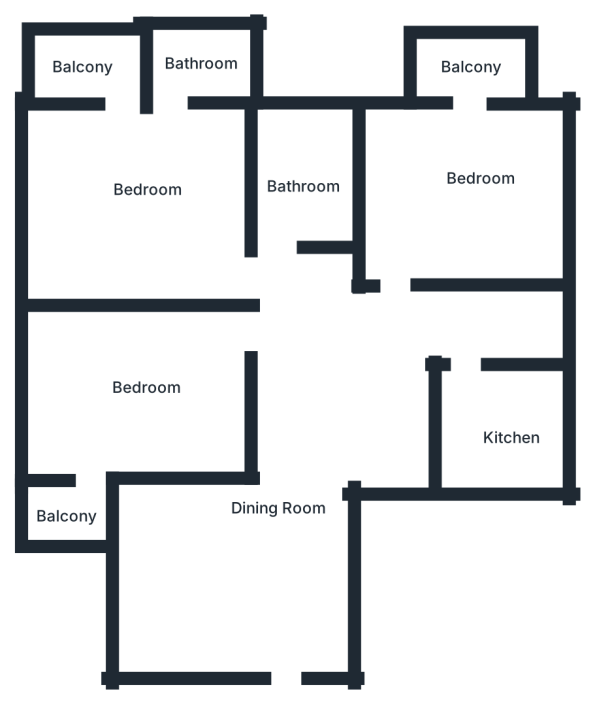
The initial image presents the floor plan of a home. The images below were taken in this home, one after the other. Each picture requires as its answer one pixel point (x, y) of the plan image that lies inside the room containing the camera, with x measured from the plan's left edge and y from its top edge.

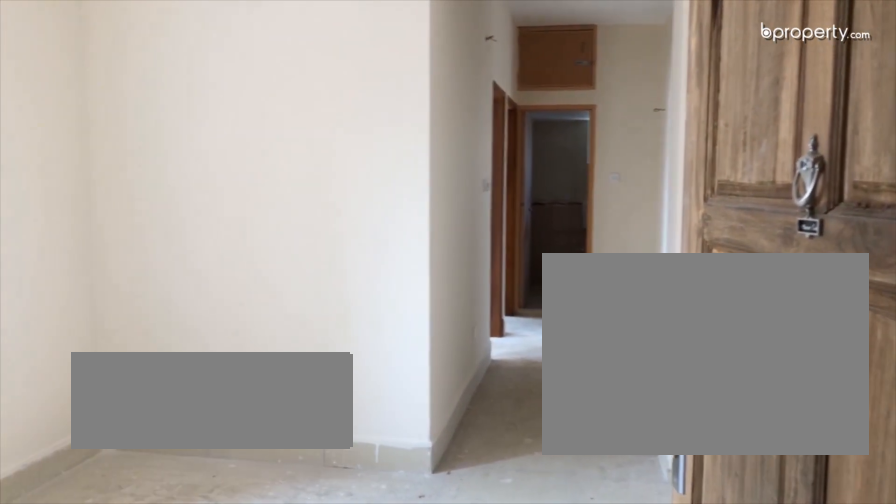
(283, 580)
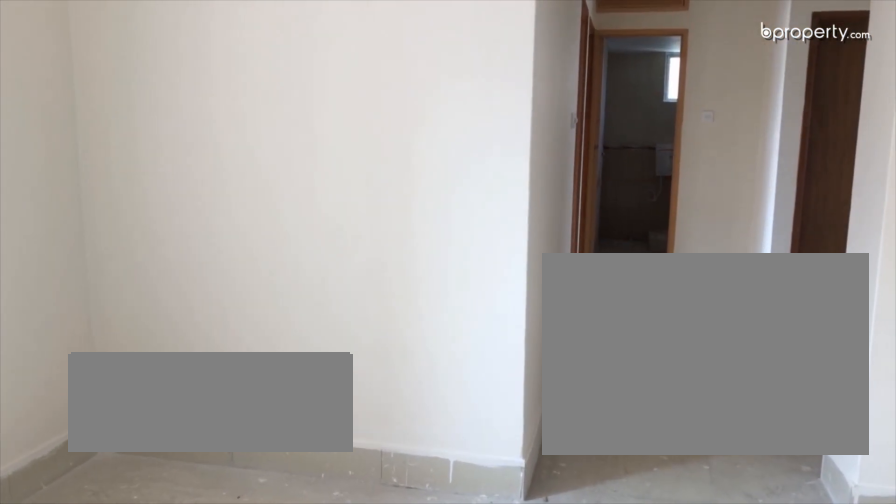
(283, 580)
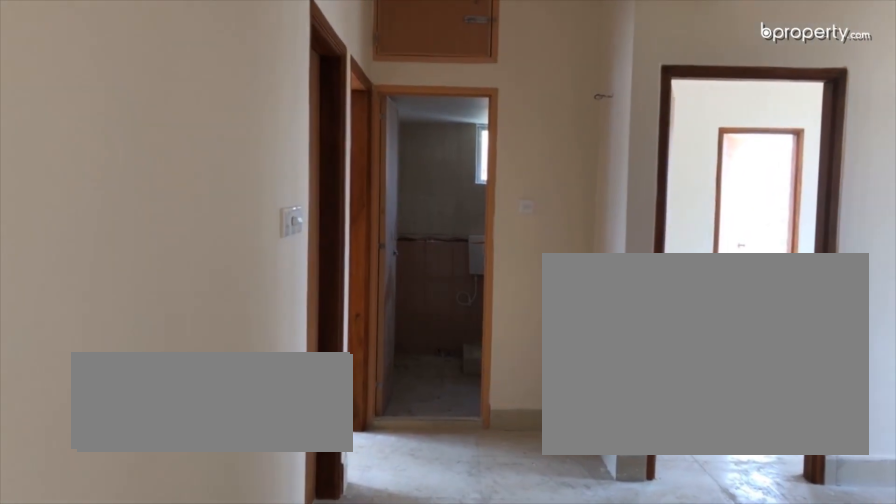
(319, 439)
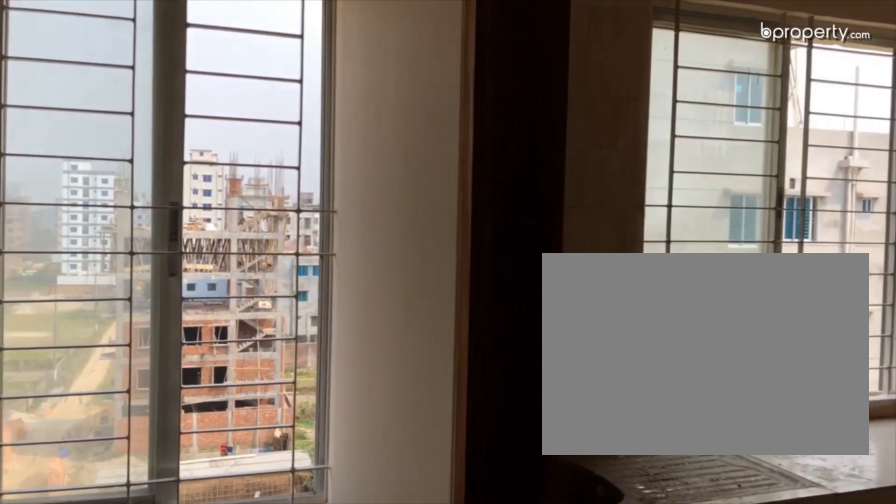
(499, 425)
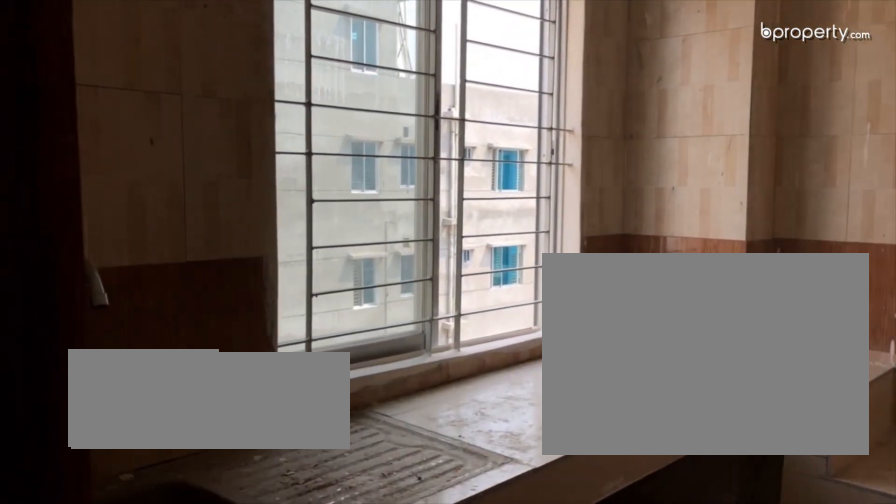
(499, 425)
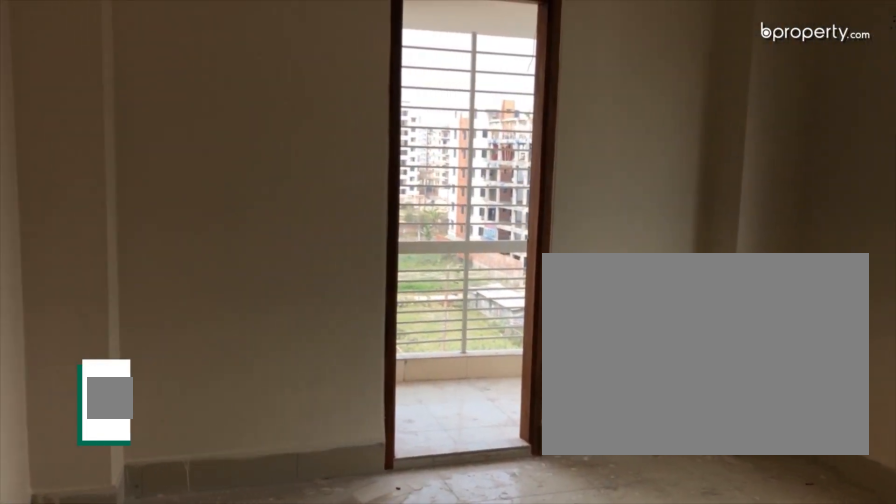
(473, 178)
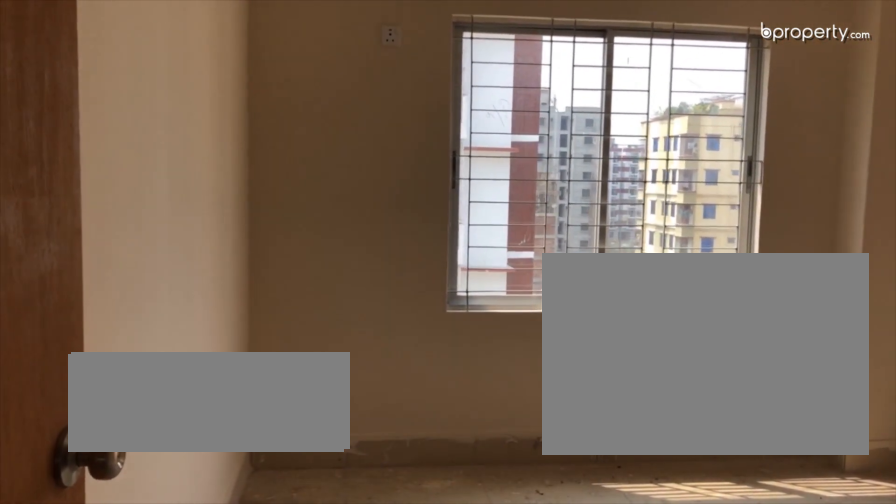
(164, 183)
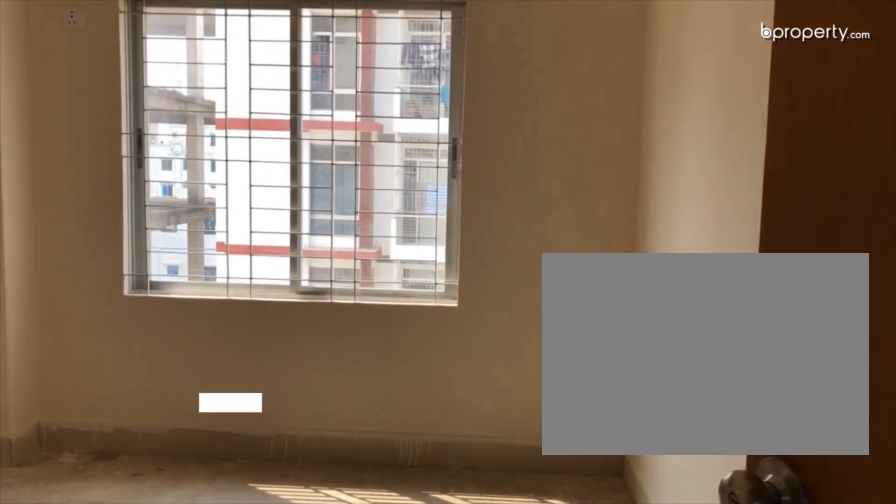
(143, 390)
